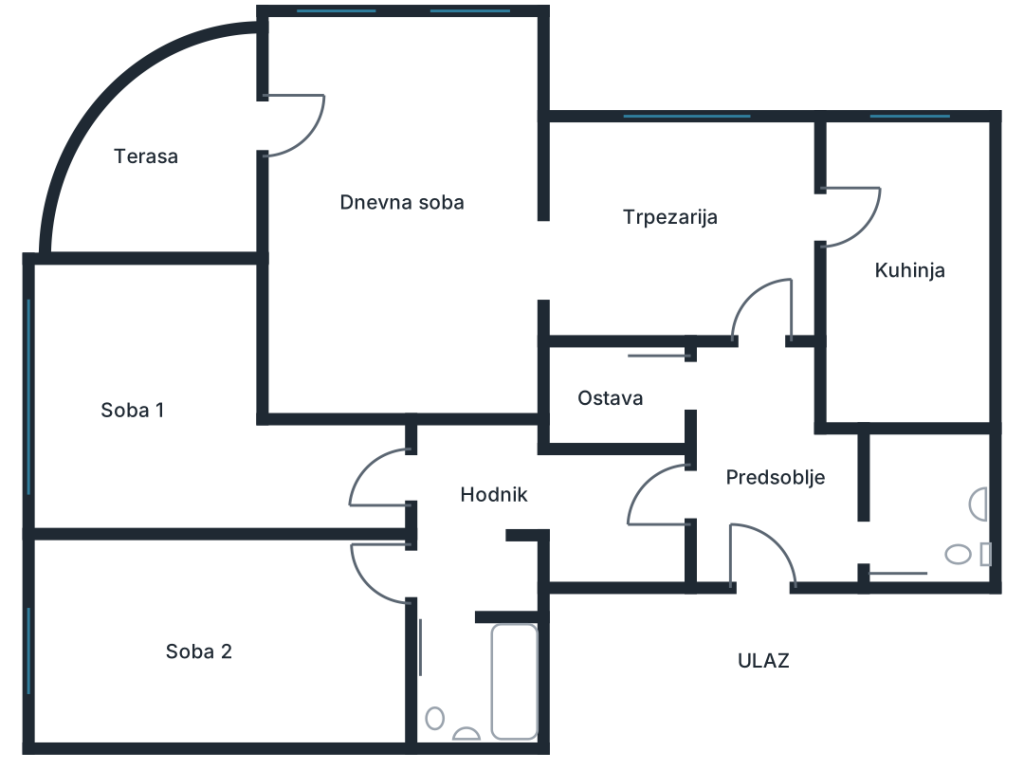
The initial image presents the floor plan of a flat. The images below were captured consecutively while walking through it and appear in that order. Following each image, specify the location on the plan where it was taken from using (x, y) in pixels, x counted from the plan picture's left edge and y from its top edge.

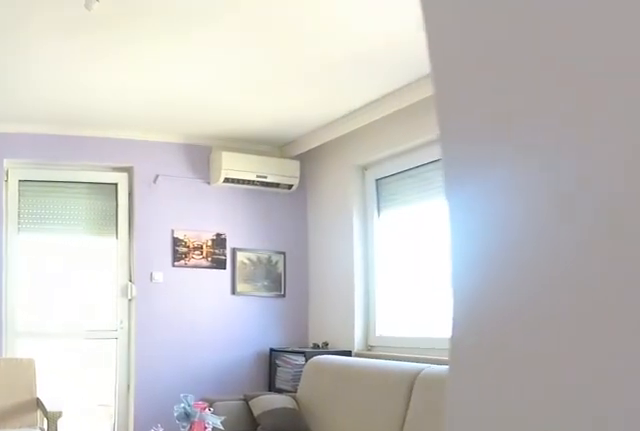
(586, 286)
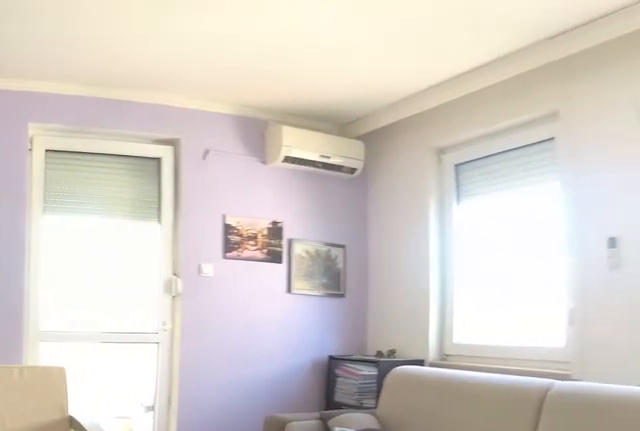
(537, 287)
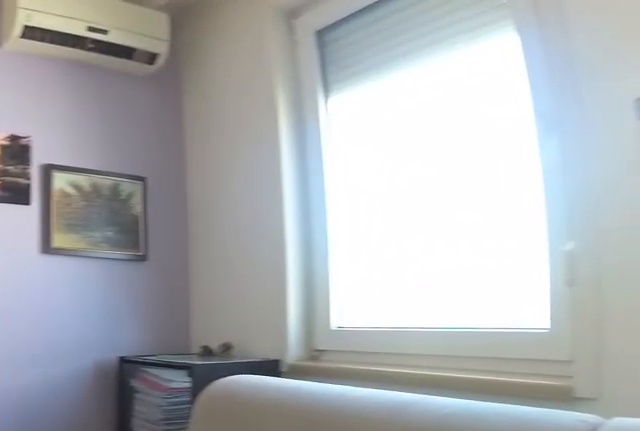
(494, 160)
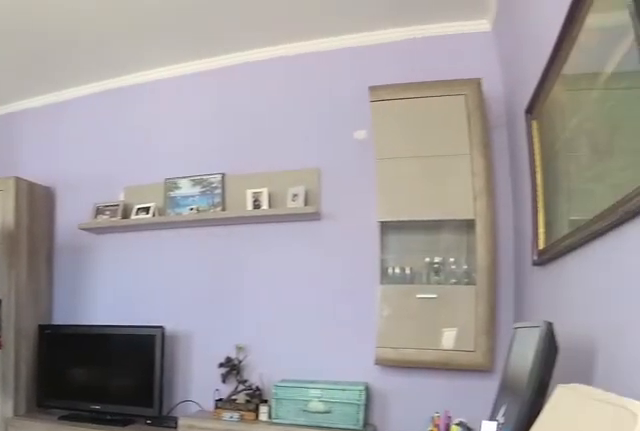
(295, 112)
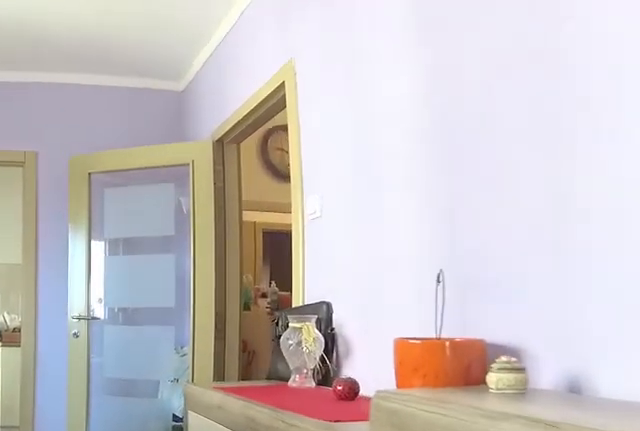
(567, 264)
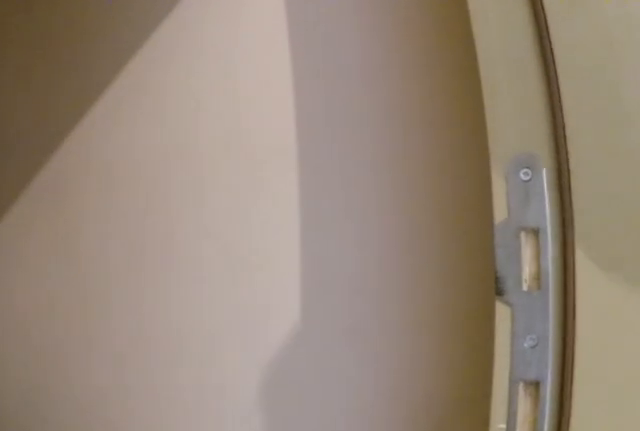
(720, 385)
